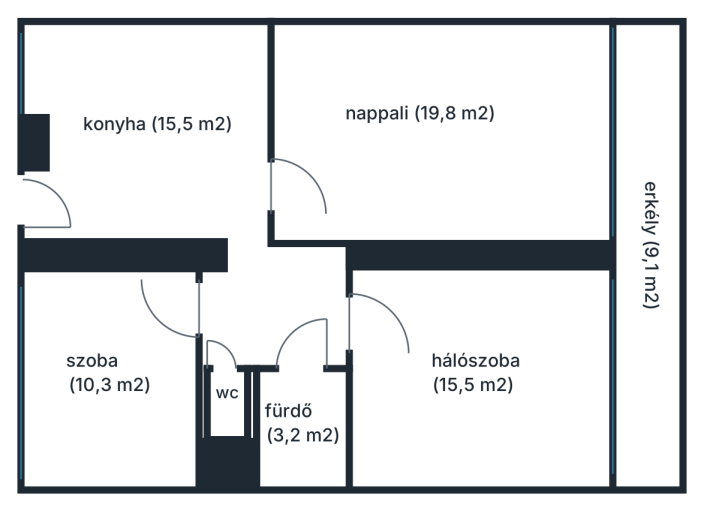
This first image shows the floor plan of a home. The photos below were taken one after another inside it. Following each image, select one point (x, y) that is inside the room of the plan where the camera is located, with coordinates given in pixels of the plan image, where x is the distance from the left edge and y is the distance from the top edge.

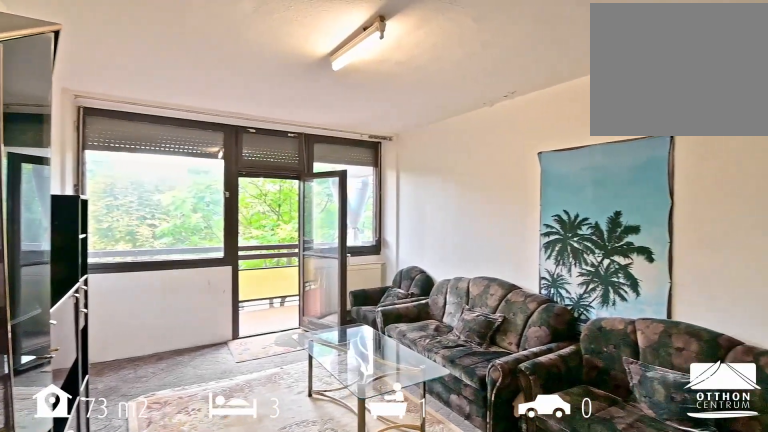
(440, 133)
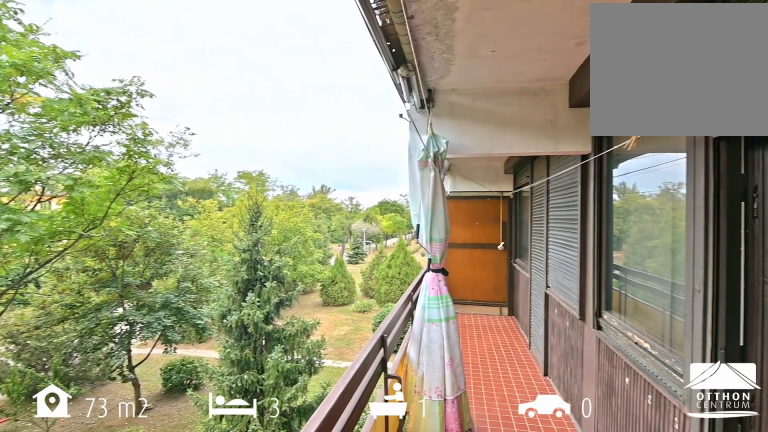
(647, 268)
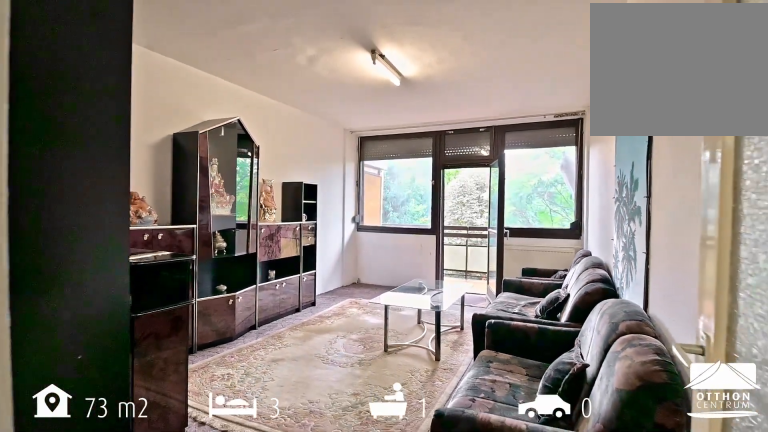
(440, 133)
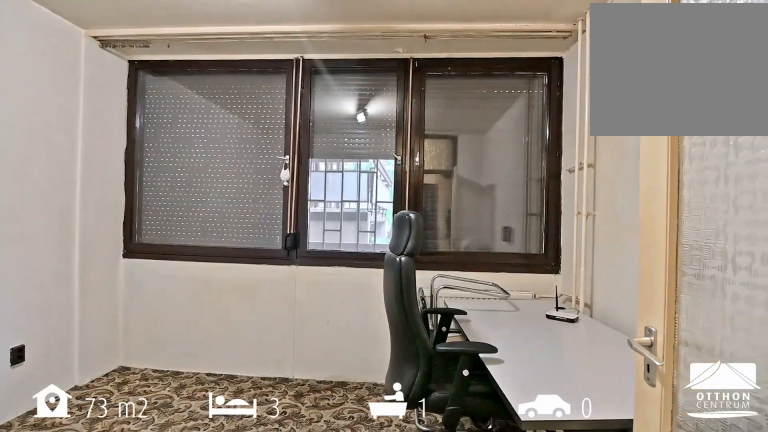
(110, 376)
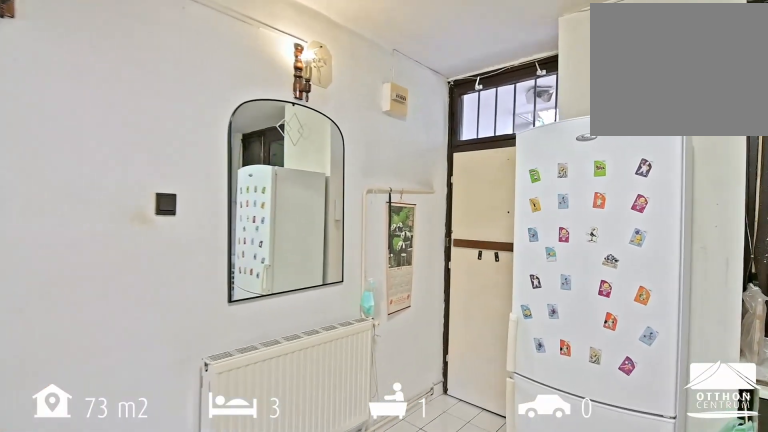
(149, 133)
